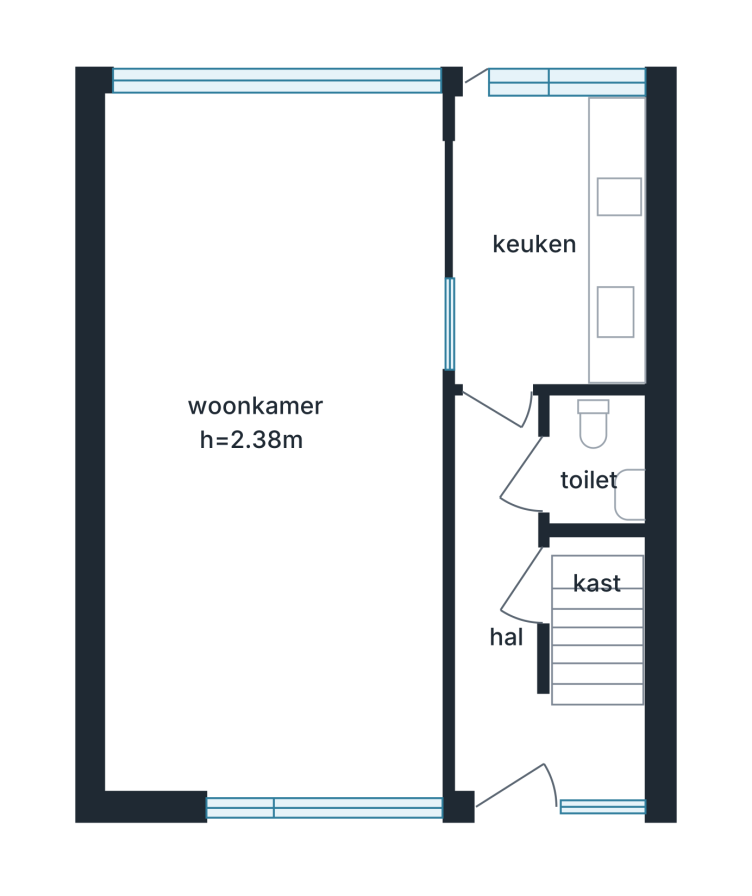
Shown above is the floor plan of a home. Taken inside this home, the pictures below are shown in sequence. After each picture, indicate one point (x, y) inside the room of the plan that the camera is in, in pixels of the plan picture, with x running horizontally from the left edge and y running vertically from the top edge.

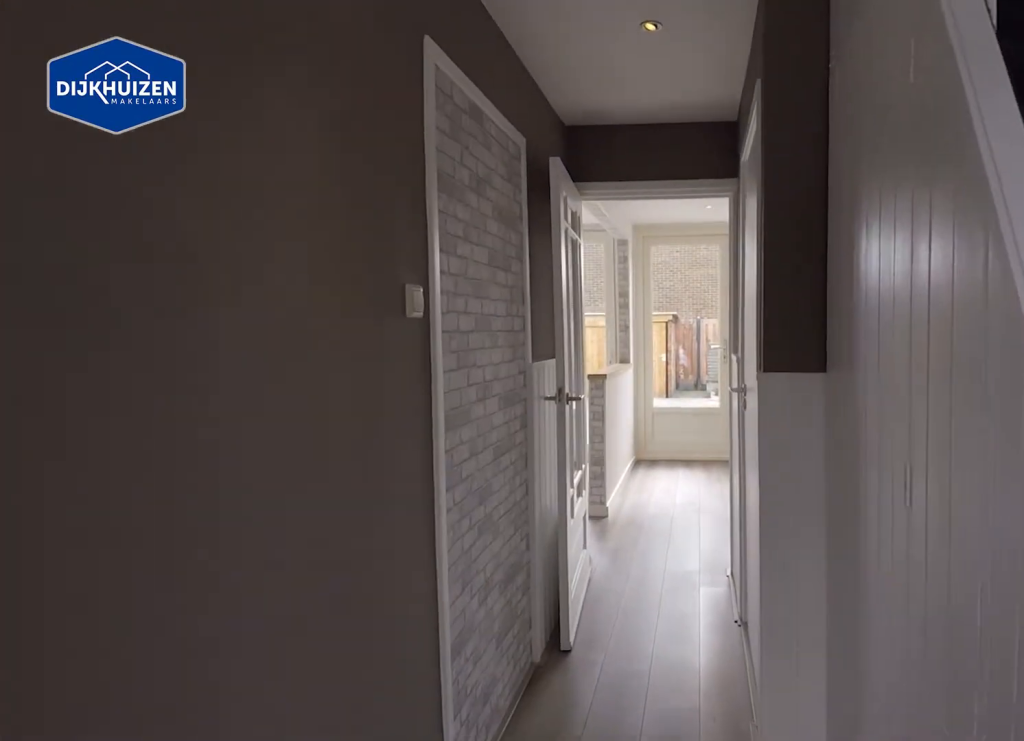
(517, 629)
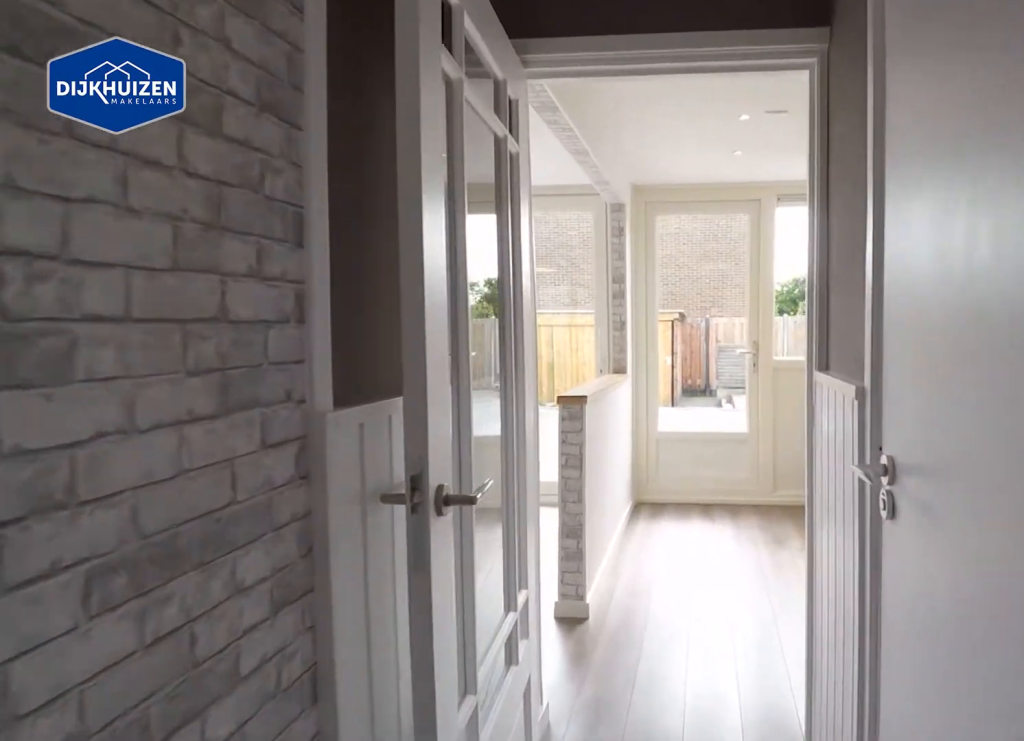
(517, 629)
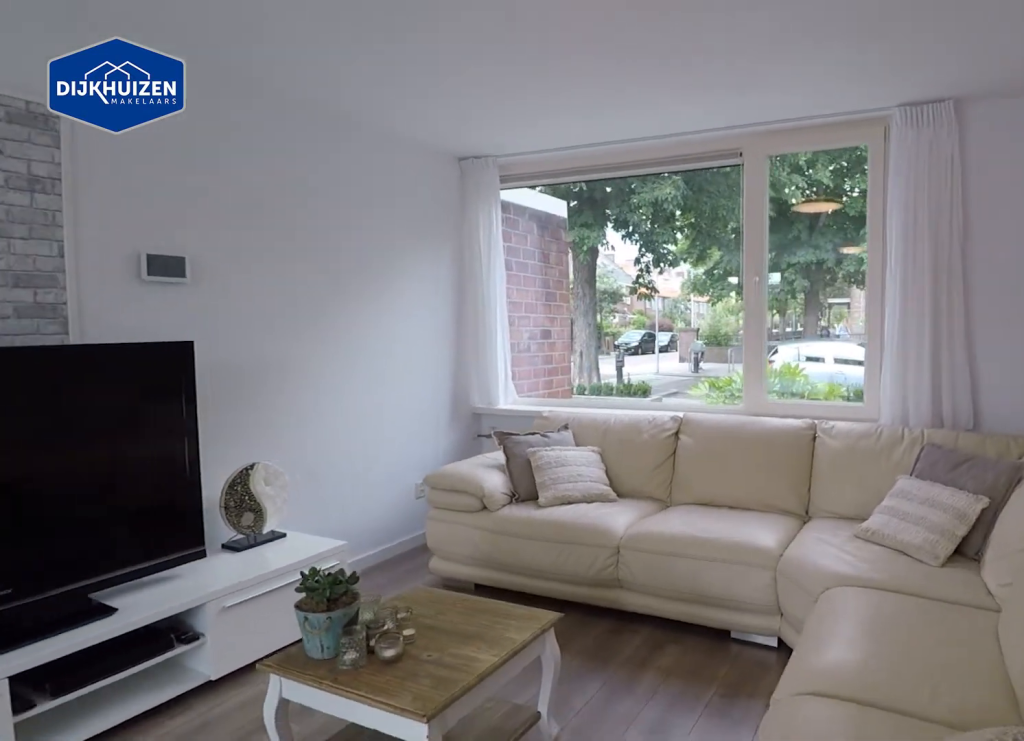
(200, 297)
